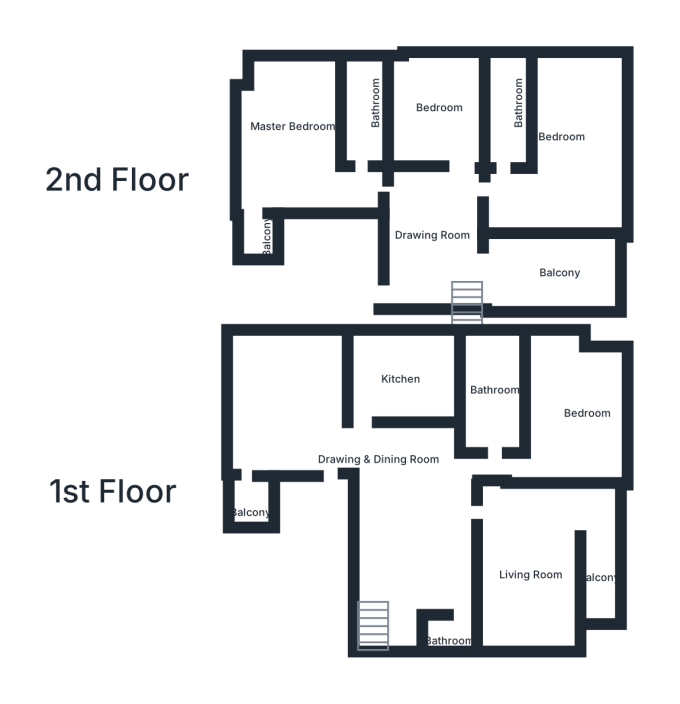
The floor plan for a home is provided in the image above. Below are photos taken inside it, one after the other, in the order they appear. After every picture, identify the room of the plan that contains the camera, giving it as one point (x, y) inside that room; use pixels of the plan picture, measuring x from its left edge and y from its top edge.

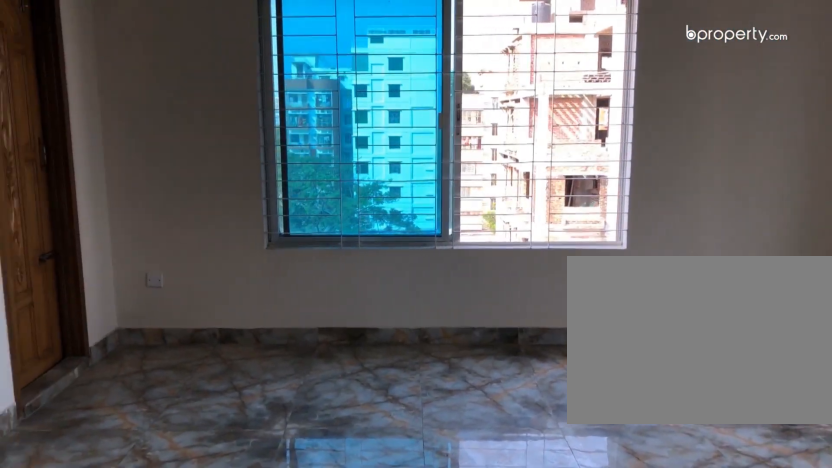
(316, 436)
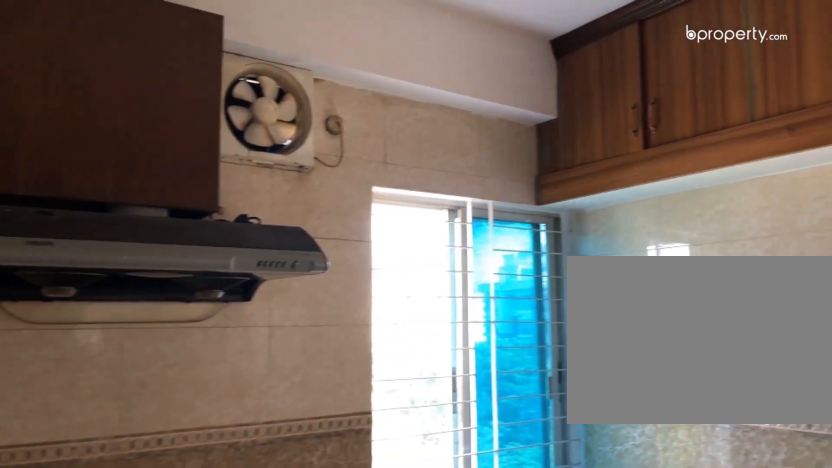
(398, 378)
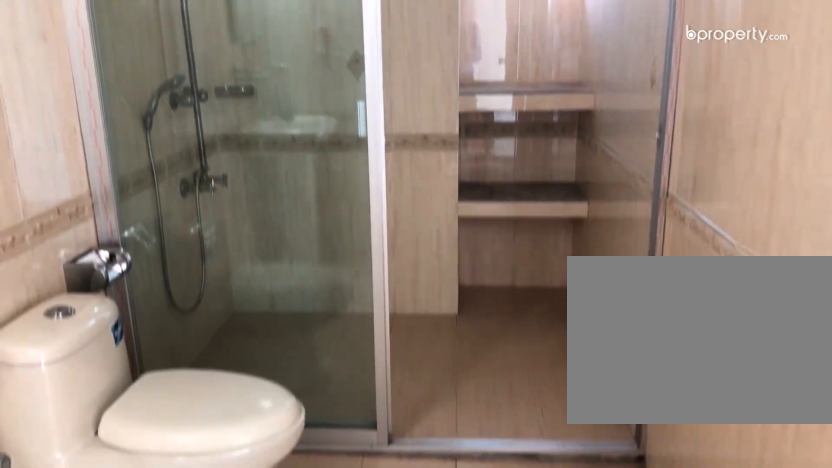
(493, 401)
